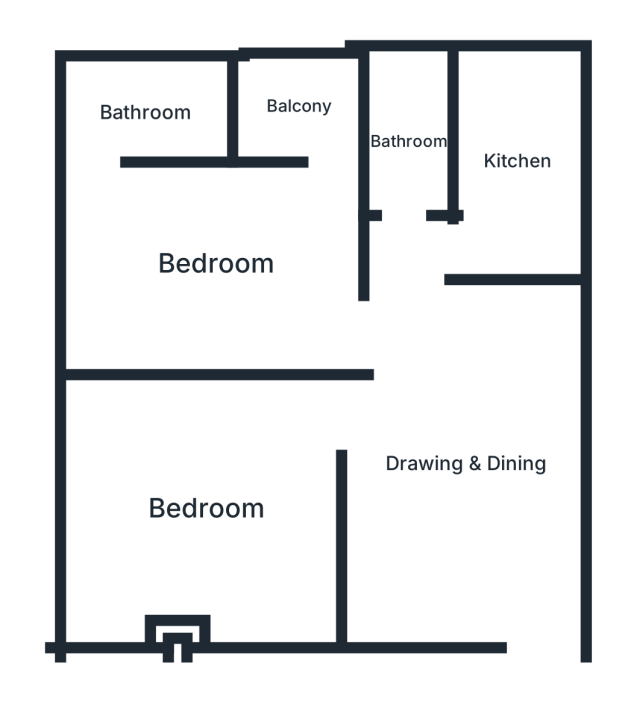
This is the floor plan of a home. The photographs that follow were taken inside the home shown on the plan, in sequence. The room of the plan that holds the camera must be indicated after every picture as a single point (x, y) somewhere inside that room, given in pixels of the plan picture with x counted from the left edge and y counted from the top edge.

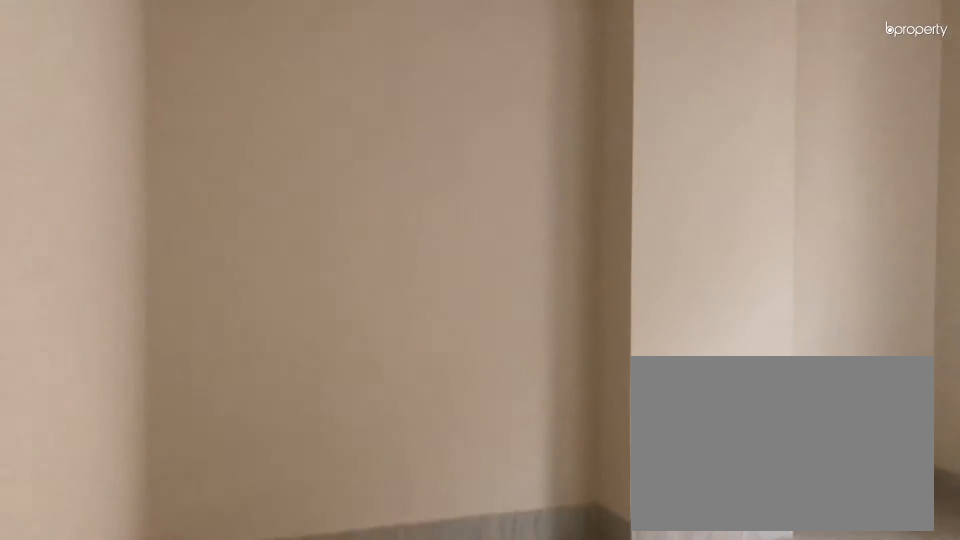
(204, 507)
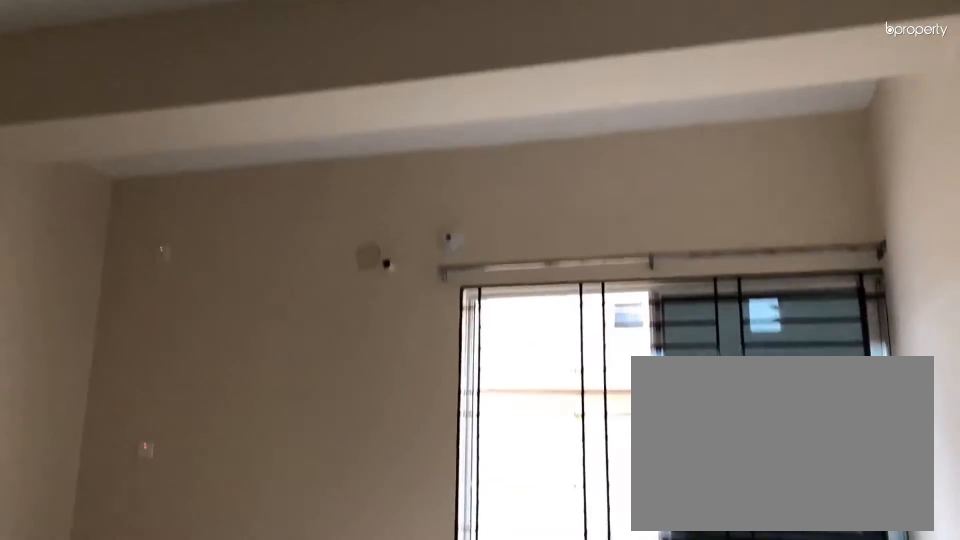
(204, 507)
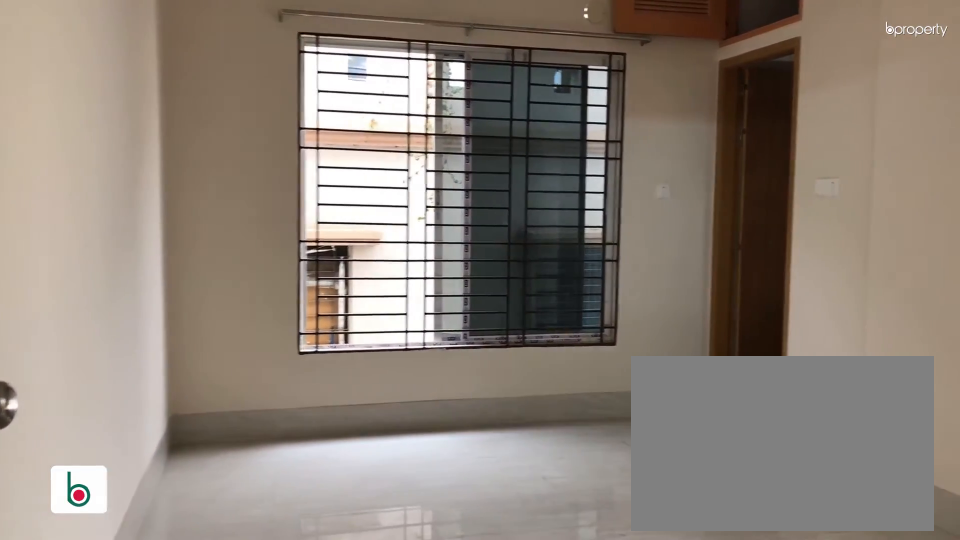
(218, 258)
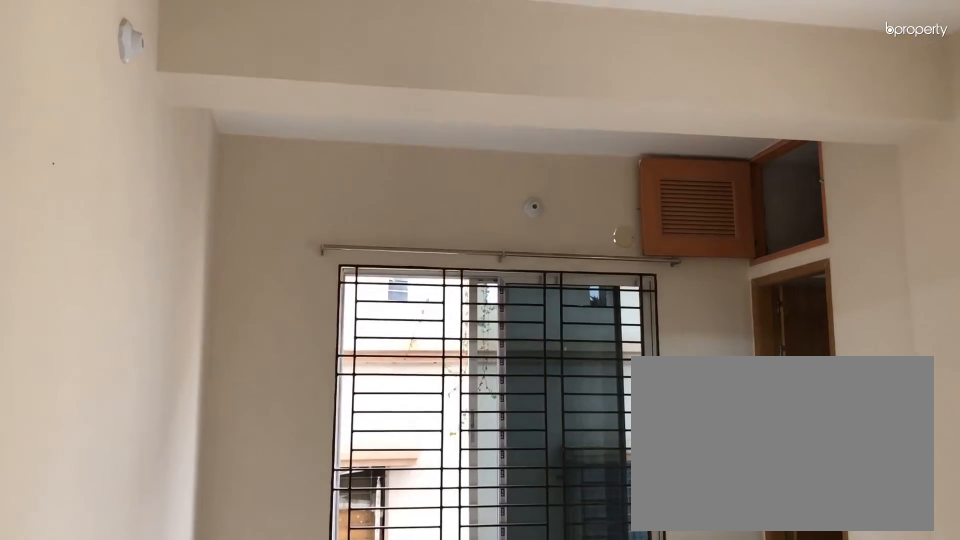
(218, 259)
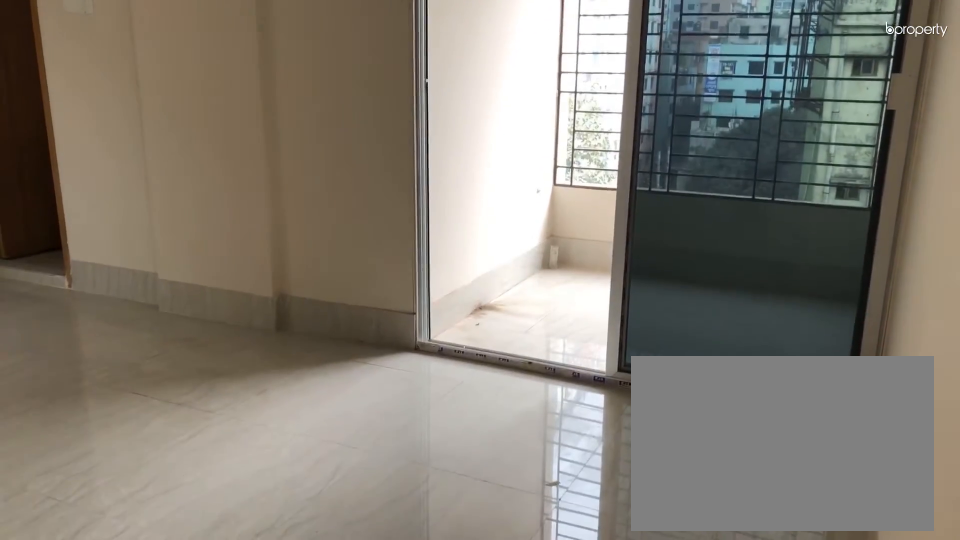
(218, 259)
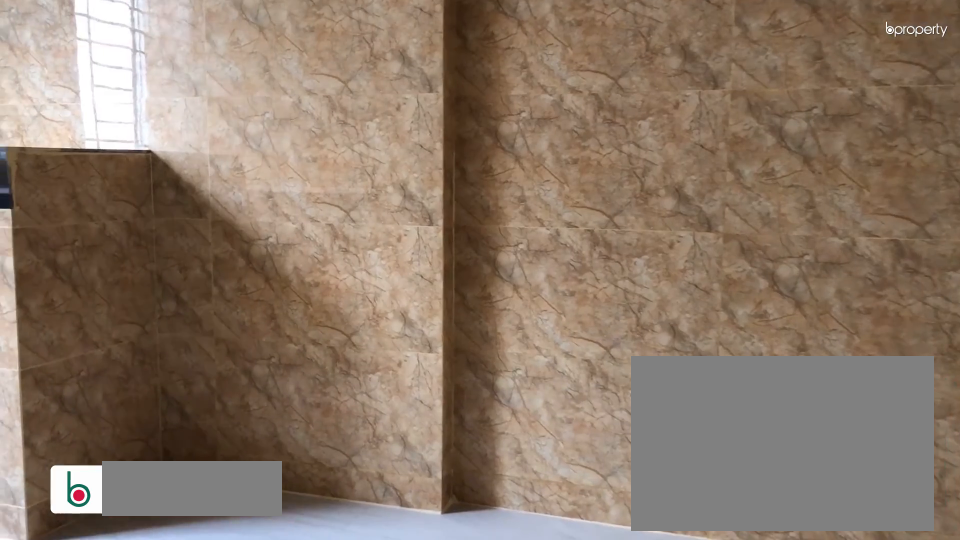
(516, 160)
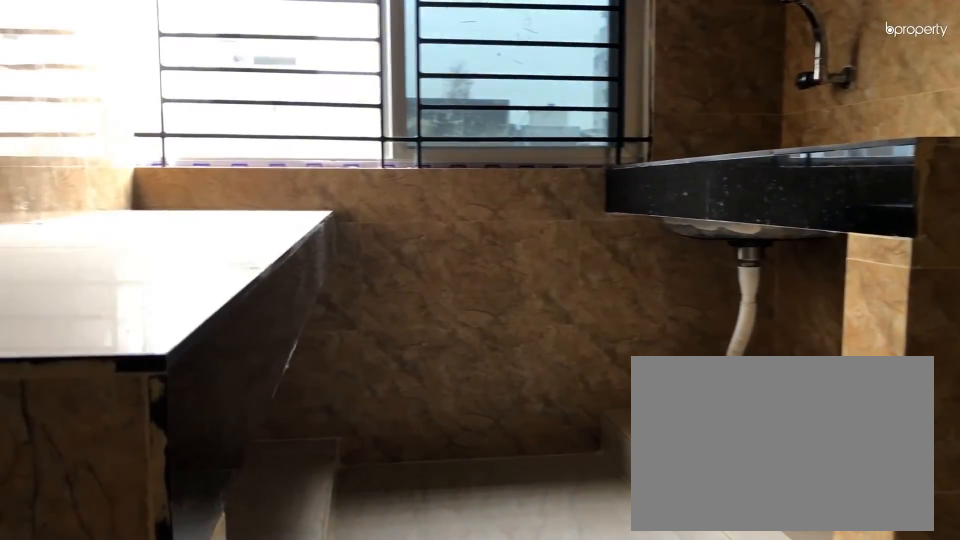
(516, 160)
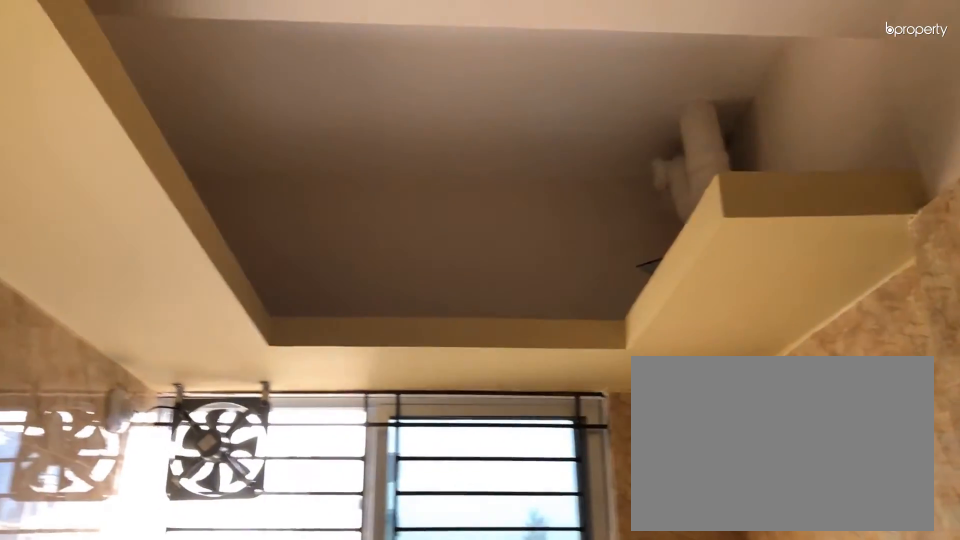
(516, 160)
